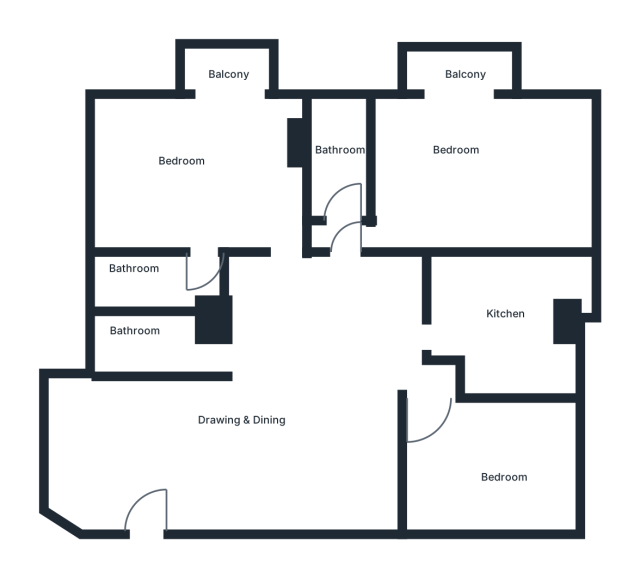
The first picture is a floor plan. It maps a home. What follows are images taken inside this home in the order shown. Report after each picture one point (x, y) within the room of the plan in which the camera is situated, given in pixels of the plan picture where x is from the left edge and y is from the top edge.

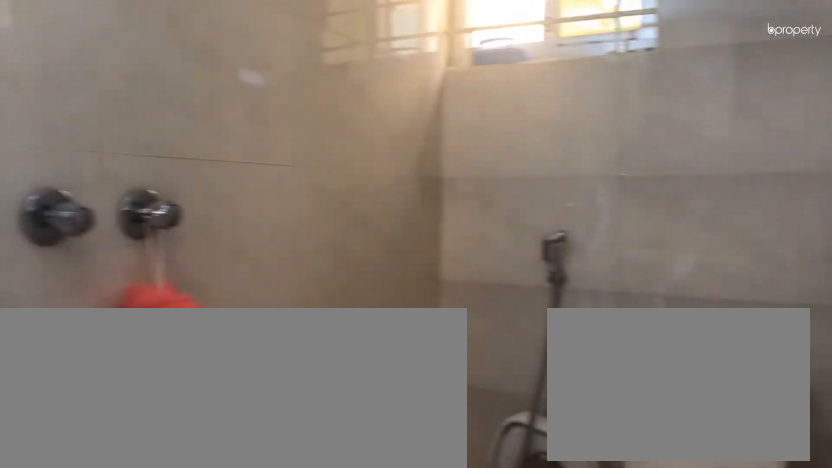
(153, 283)
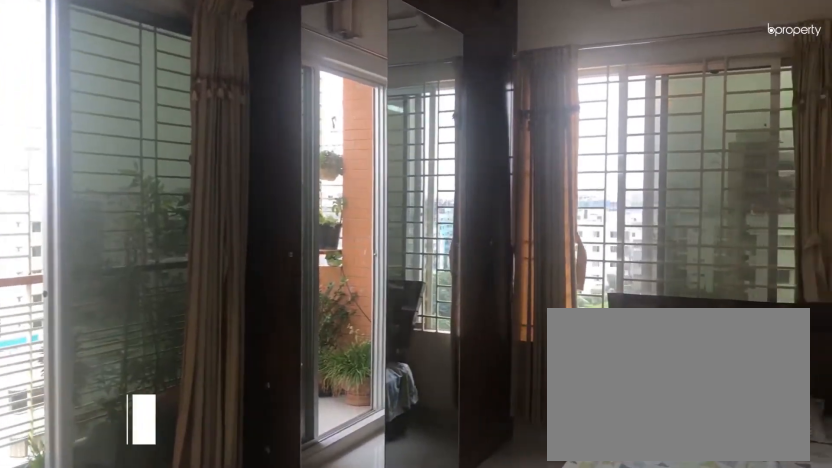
(475, 178)
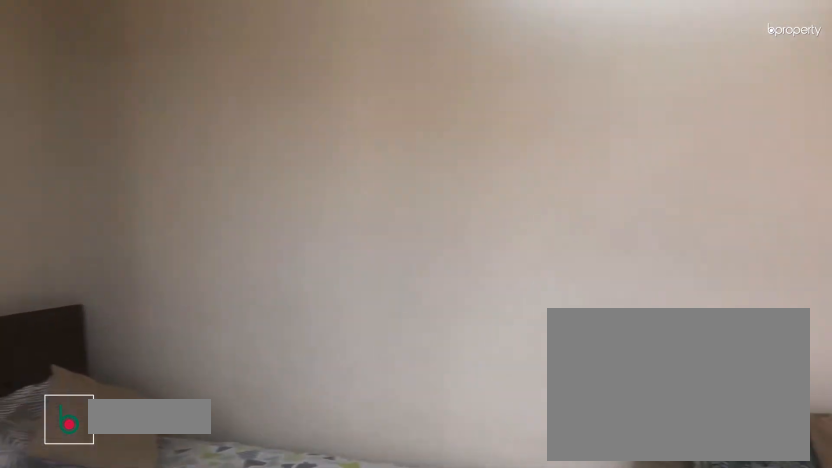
(475, 178)
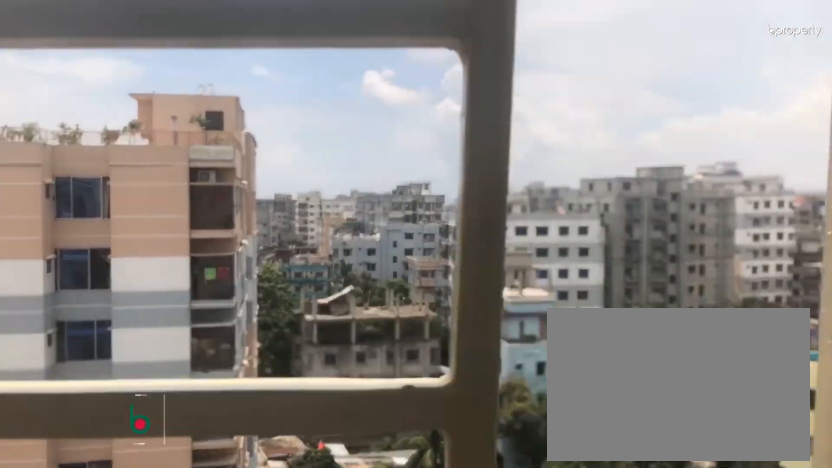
(462, 69)
